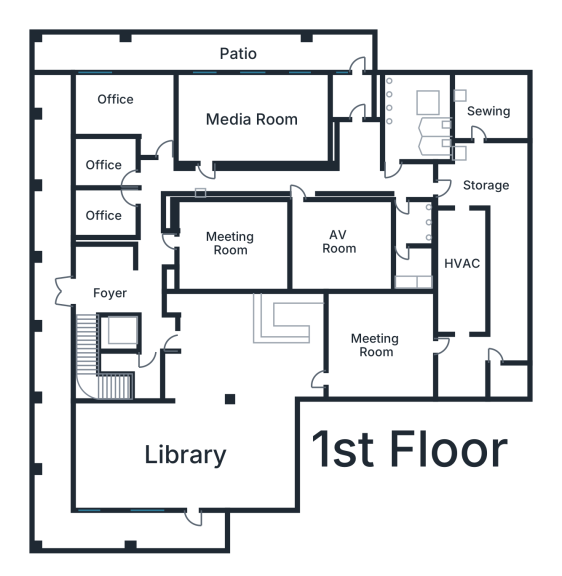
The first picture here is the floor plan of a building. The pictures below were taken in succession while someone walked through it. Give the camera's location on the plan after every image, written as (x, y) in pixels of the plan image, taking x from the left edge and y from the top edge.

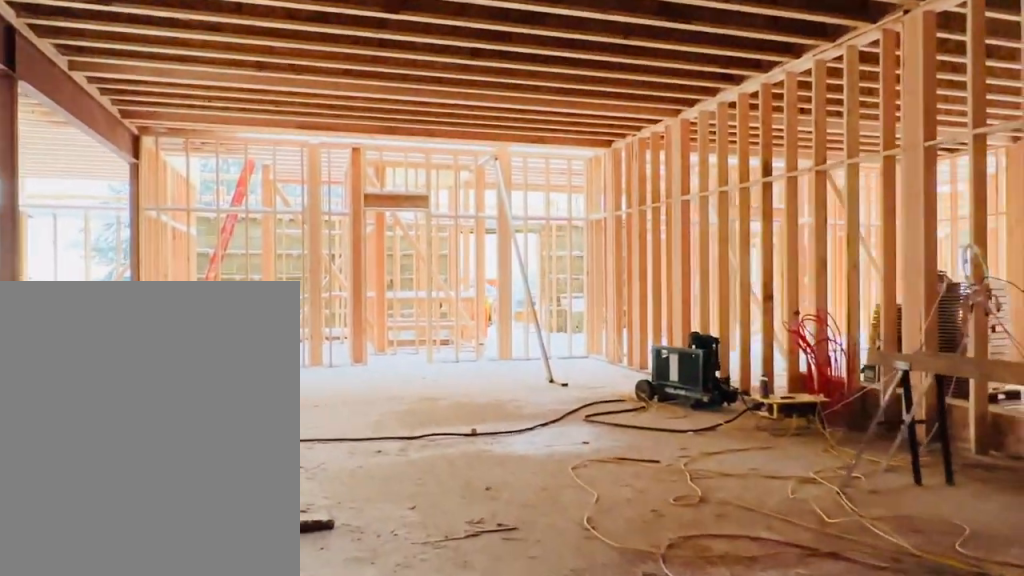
(324, 348)
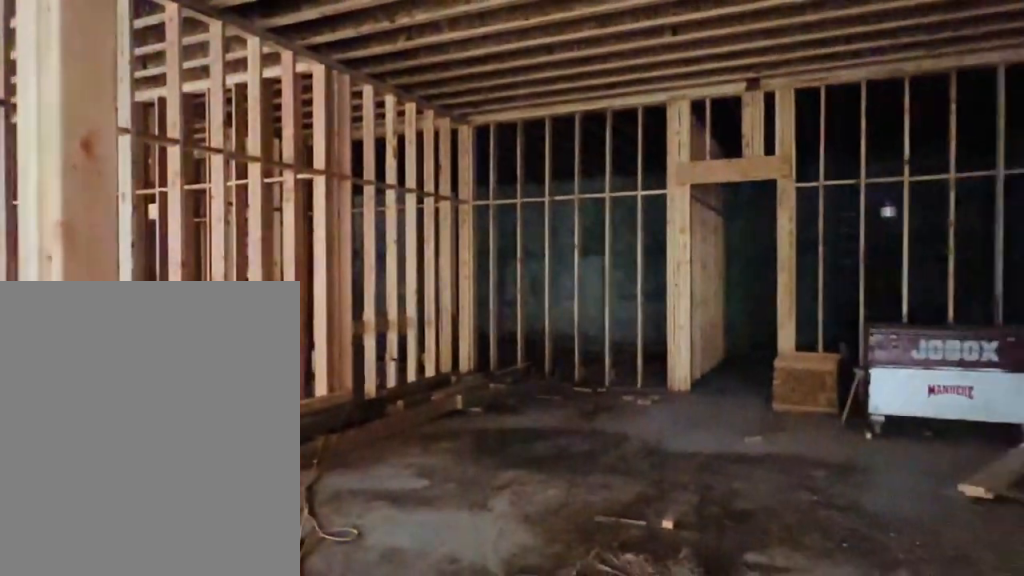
(316, 348)
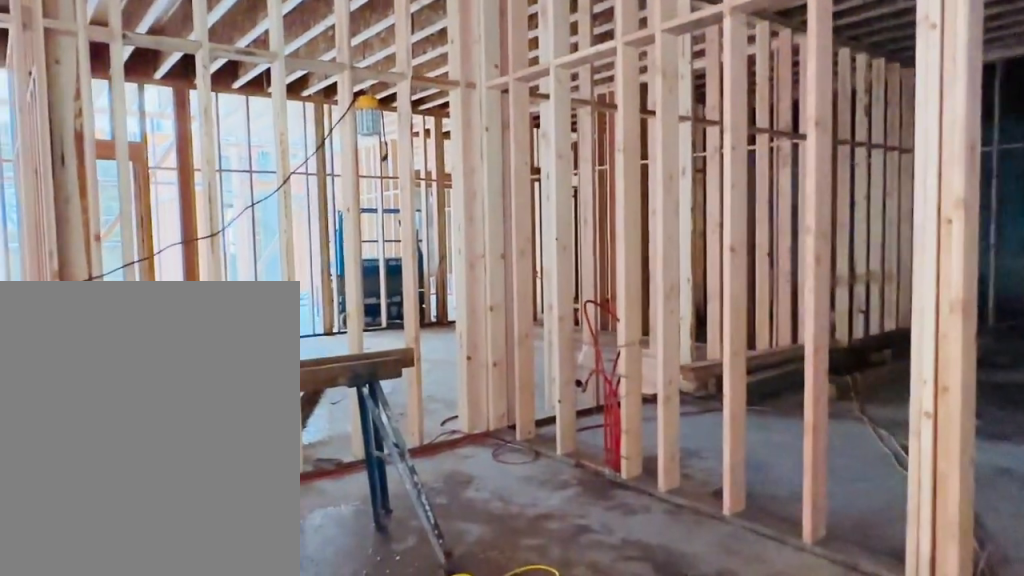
(298, 348)
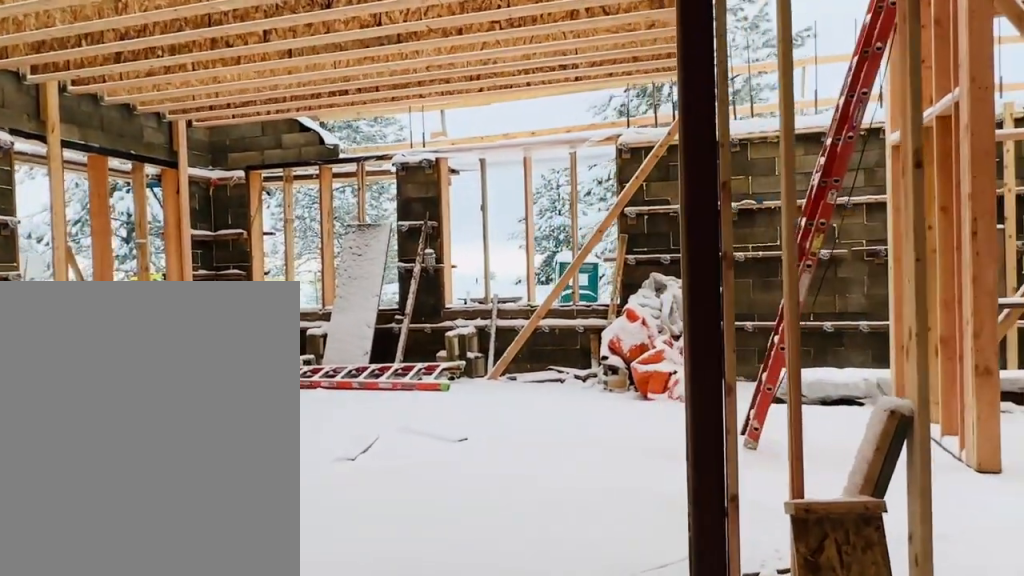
(206, 402)
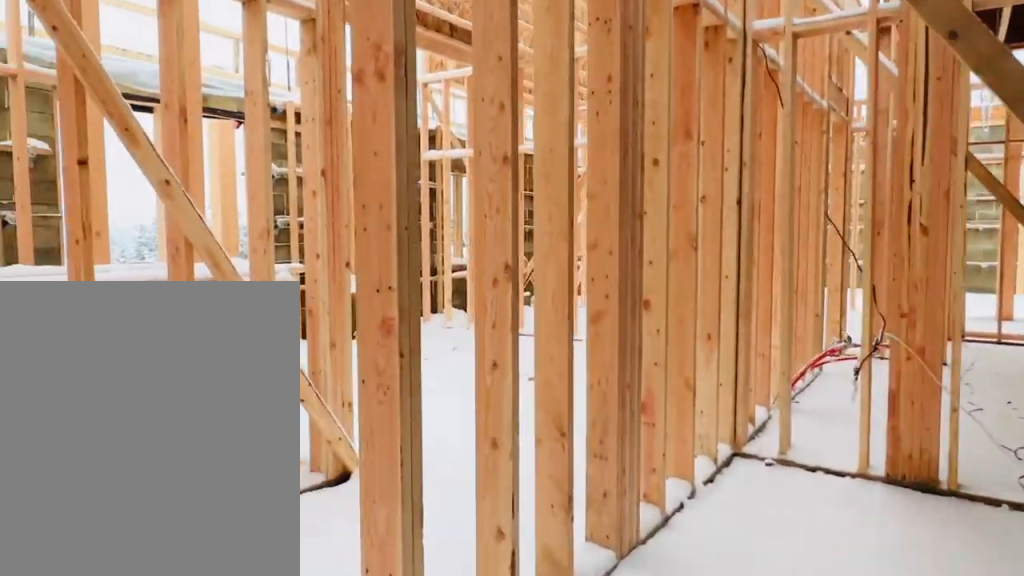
(182, 335)
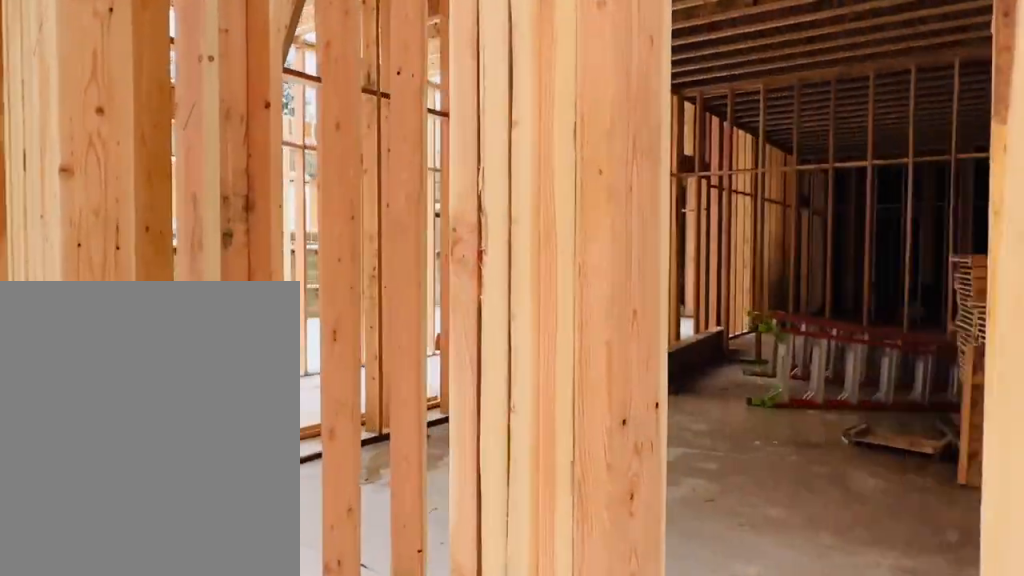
(164, 253)
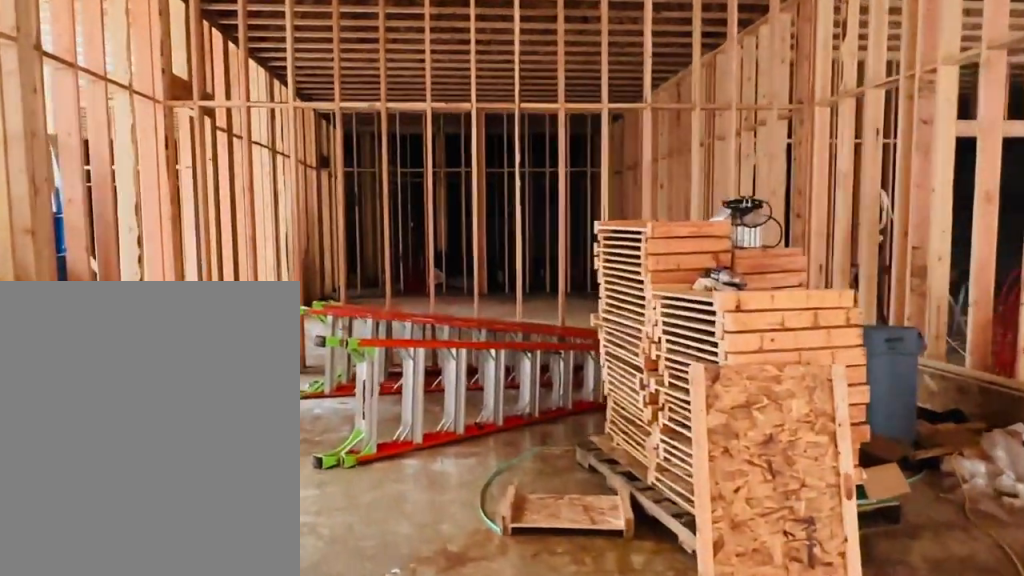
(182, 233)
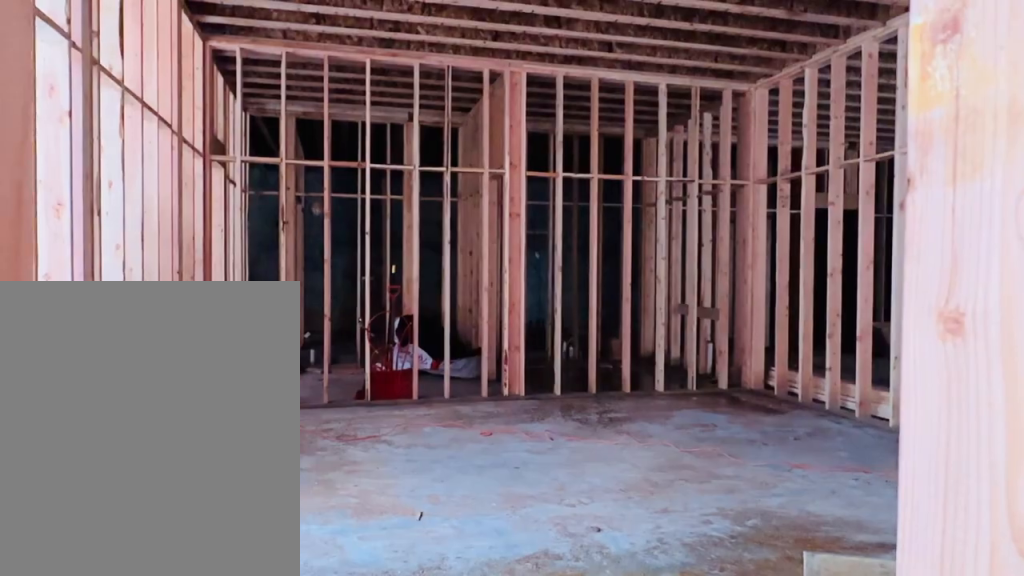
(275, 233)
